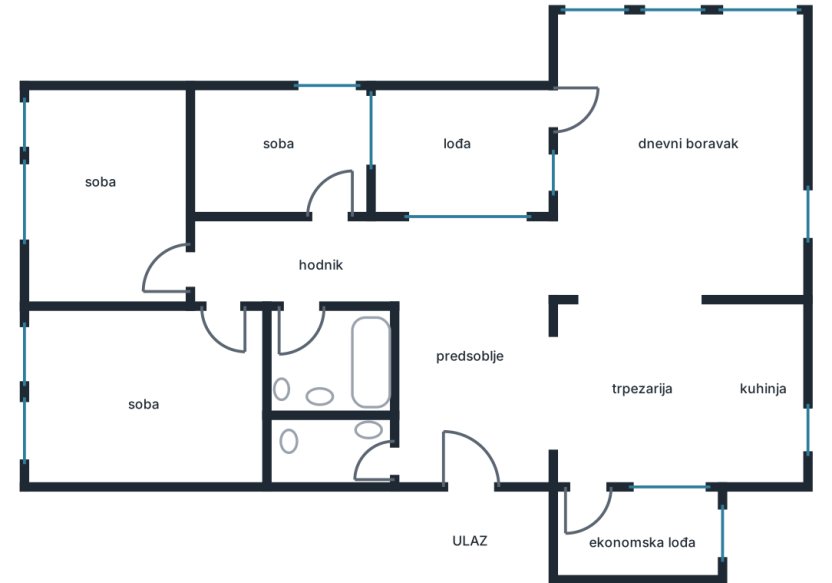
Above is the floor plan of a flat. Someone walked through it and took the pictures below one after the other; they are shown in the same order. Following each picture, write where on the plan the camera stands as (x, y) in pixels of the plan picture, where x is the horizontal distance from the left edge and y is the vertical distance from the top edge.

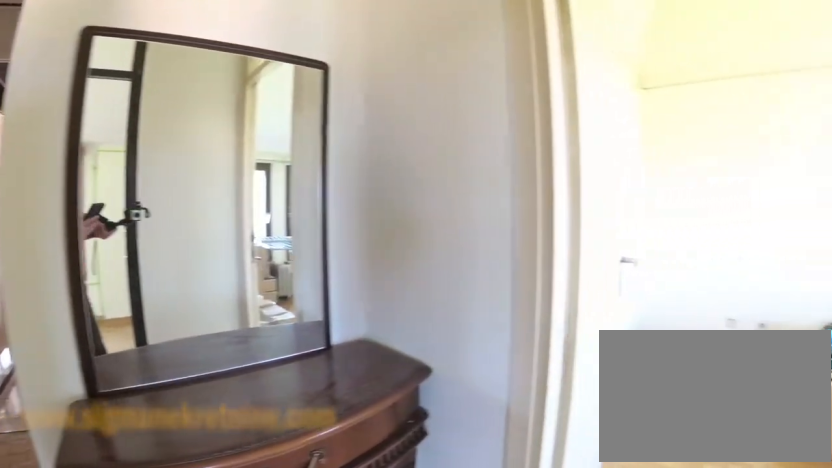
(197, 254)
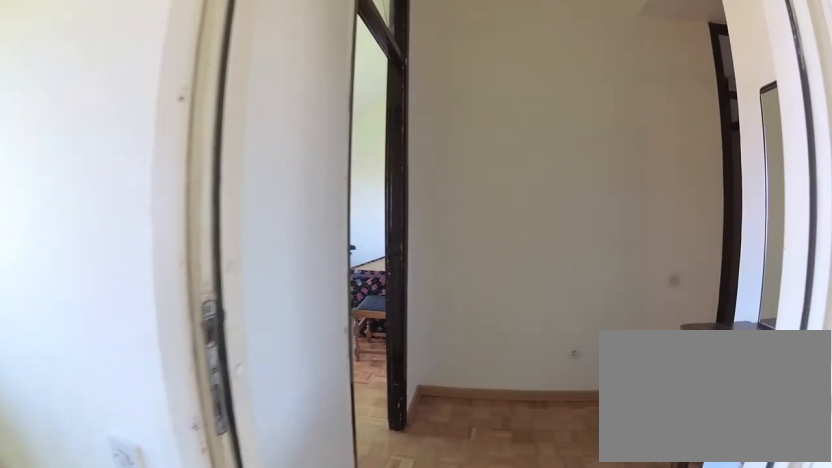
(221, 380)
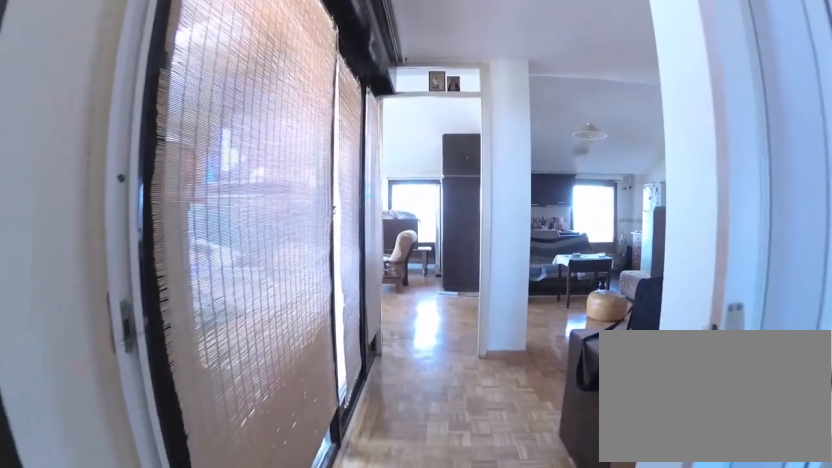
(300, 261)
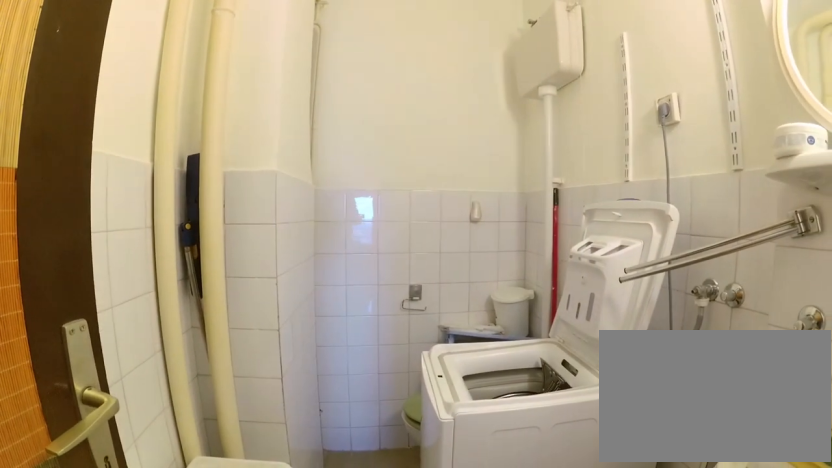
(399, 444)
